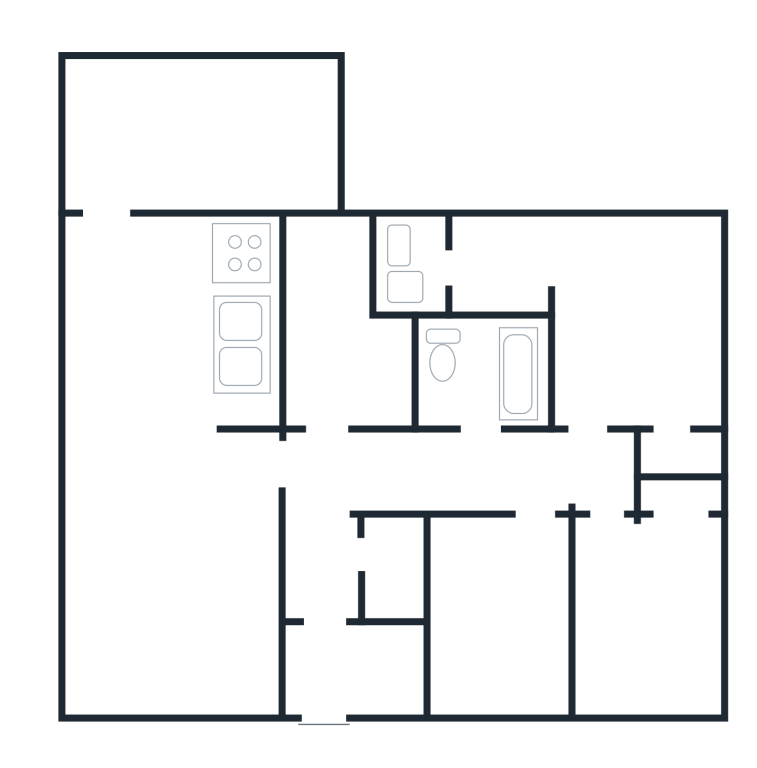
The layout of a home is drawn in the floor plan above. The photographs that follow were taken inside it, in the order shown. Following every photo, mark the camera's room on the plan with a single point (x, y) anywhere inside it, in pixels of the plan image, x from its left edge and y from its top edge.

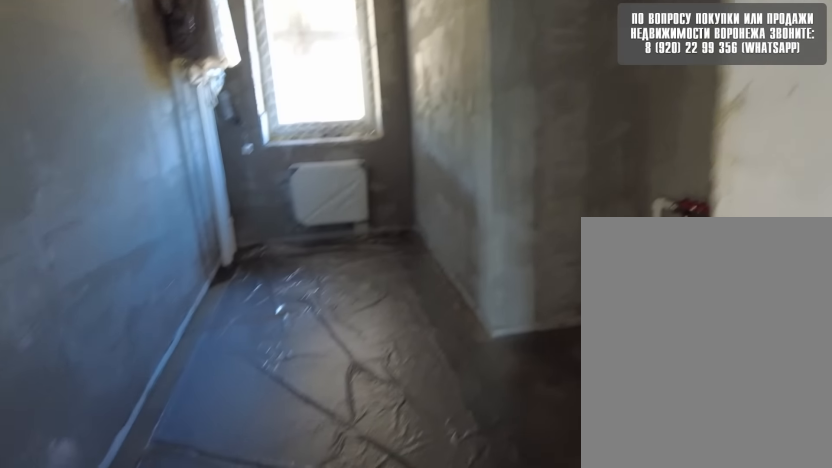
(347, 418)
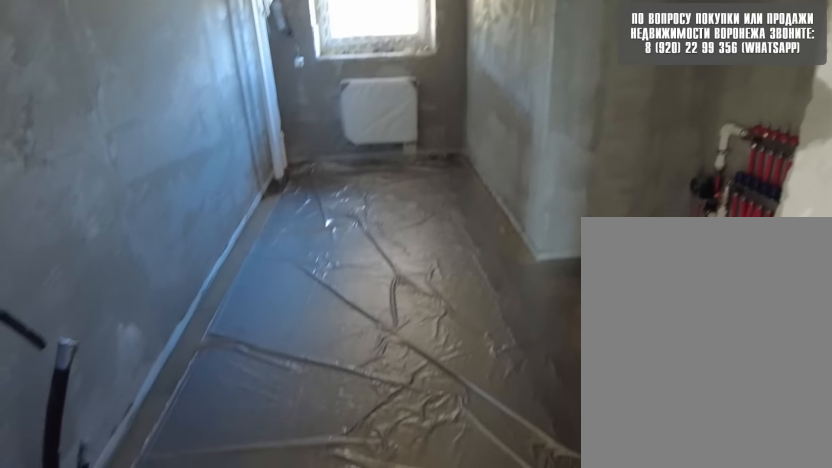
(351, 400)
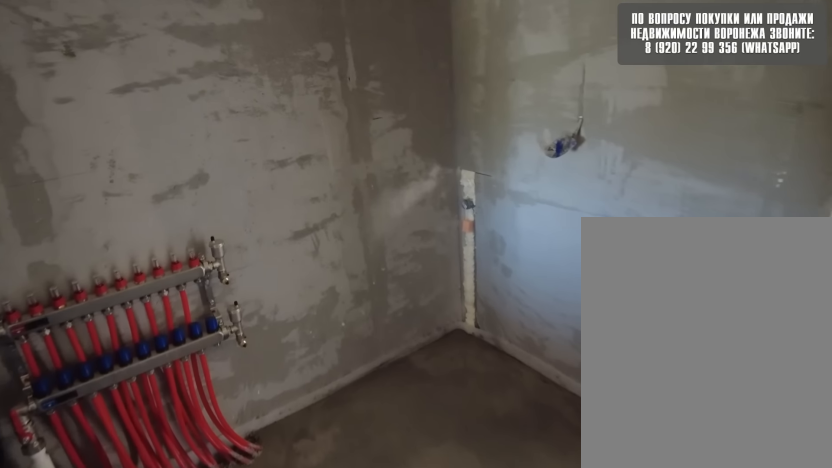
(353, 384)
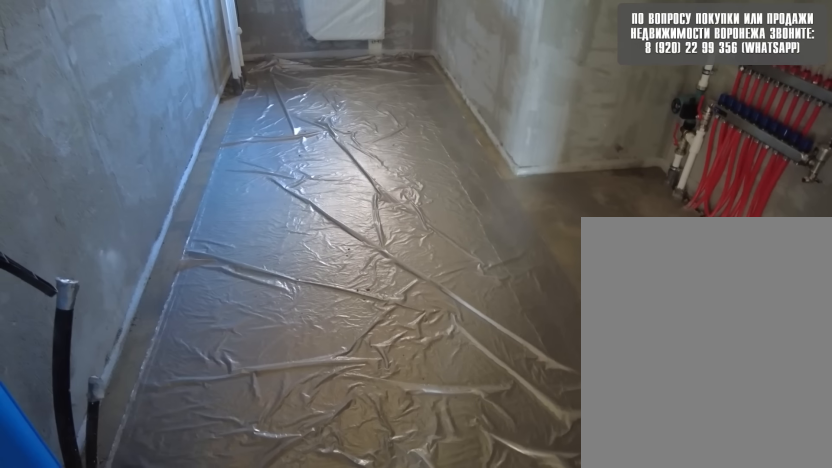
(352, 376)
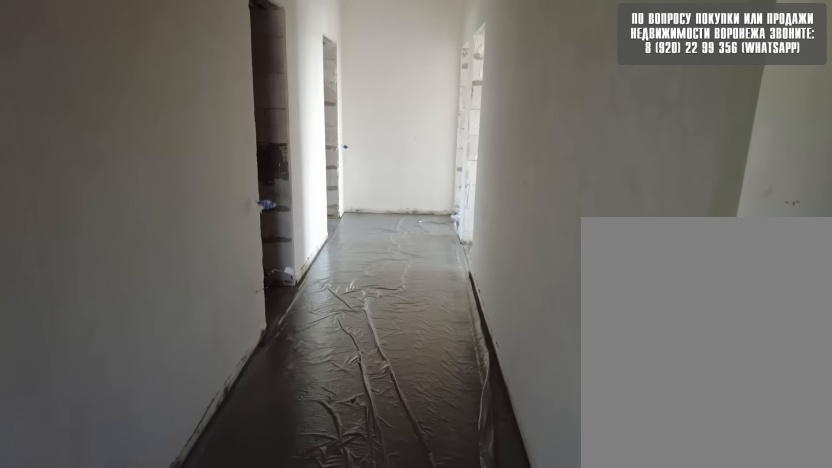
(338, 497)
